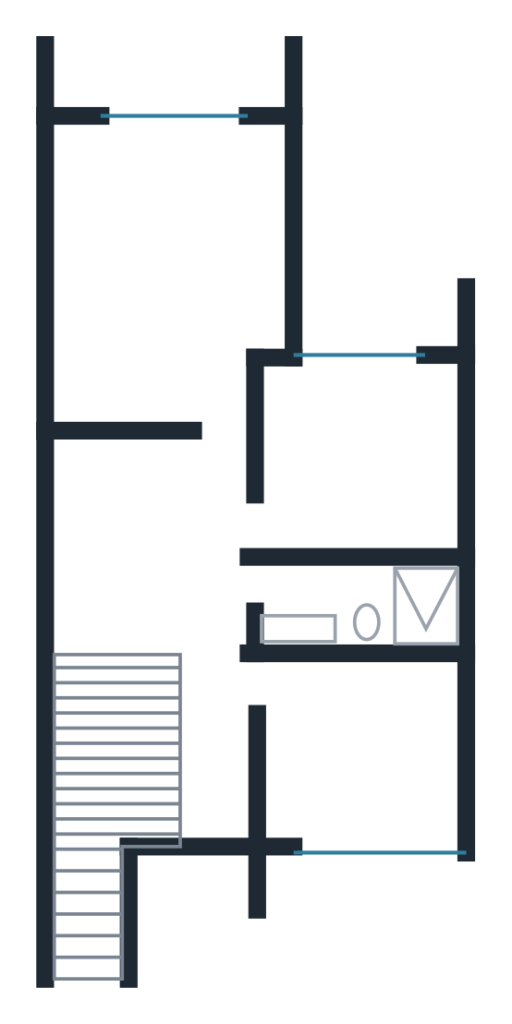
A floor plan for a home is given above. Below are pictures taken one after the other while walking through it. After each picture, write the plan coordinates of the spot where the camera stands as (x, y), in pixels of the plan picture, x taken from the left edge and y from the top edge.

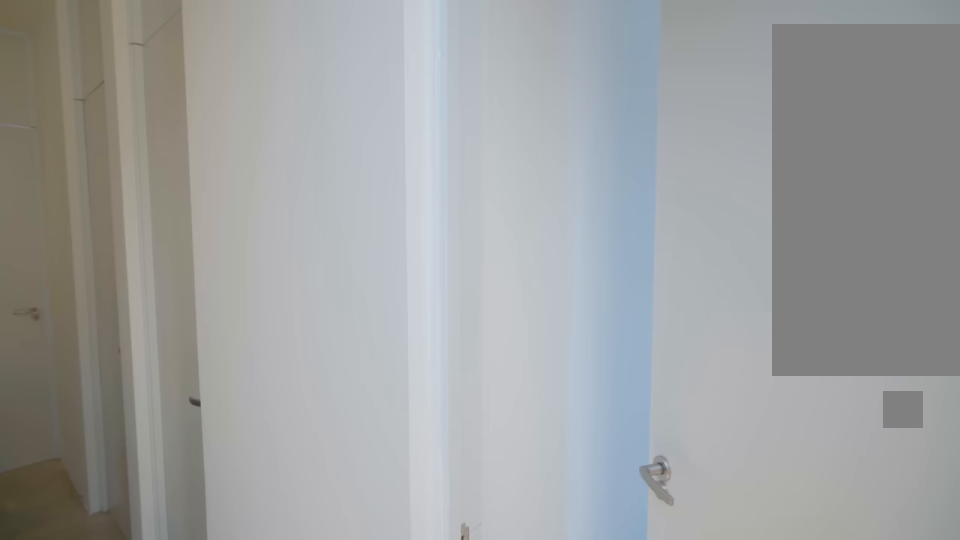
(206, 693)
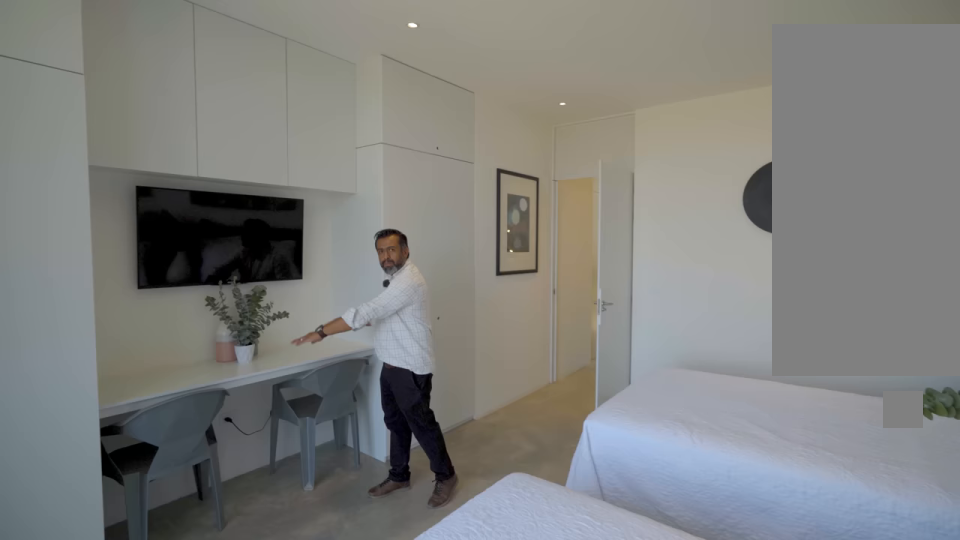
(213, 259)
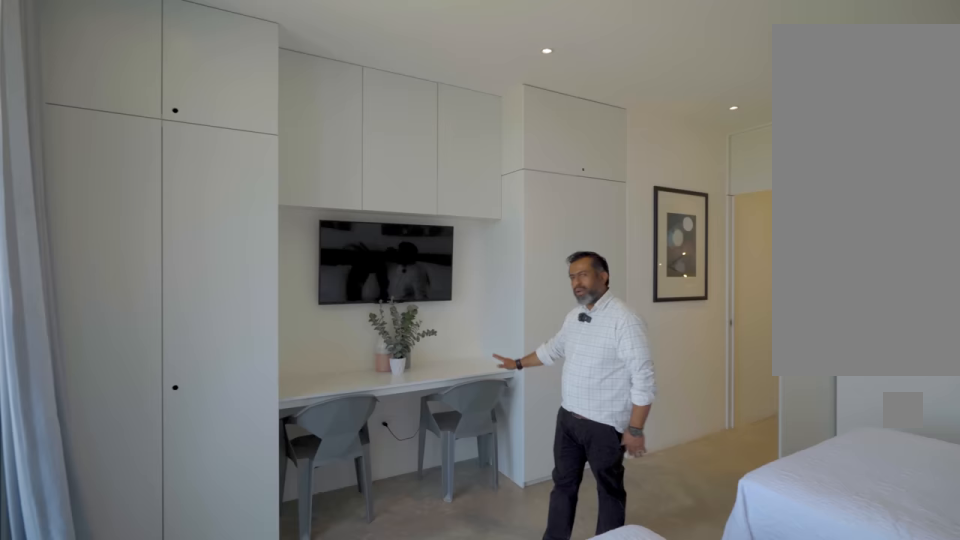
(213, 259)
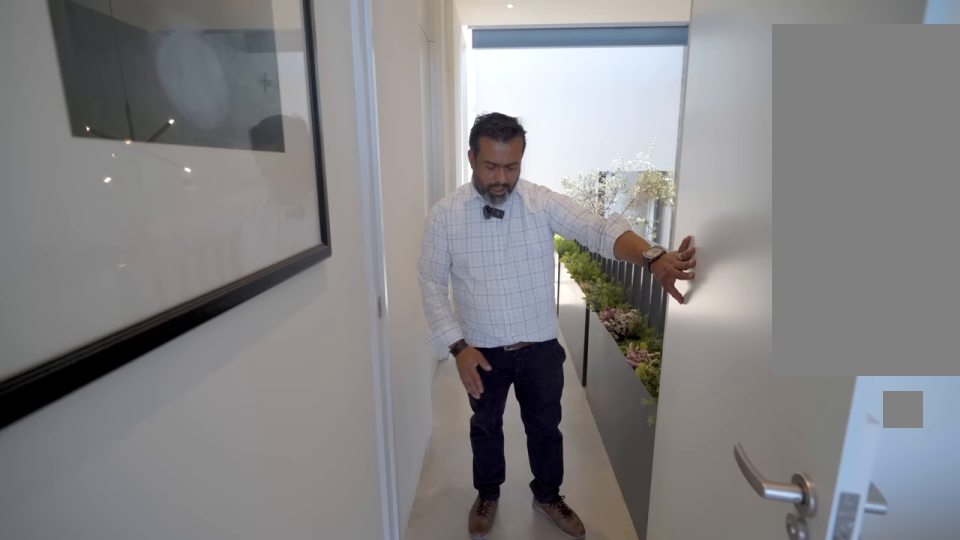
(227, 425)
